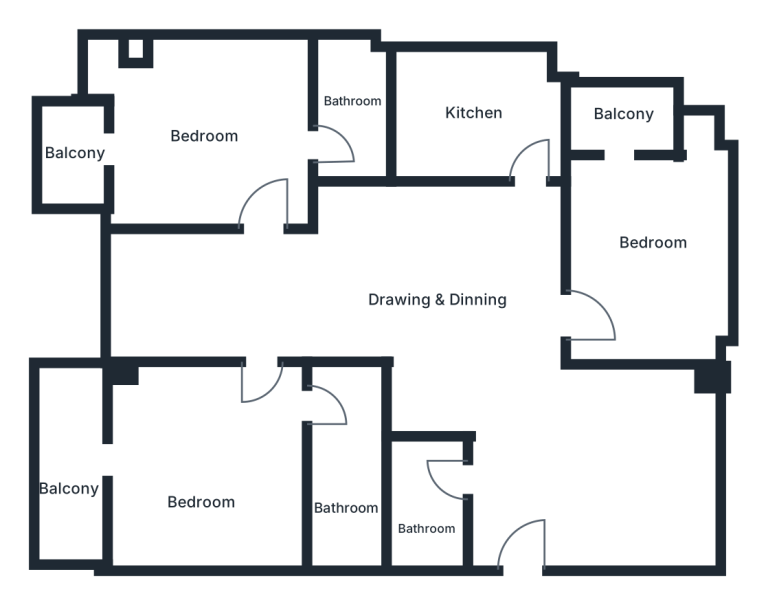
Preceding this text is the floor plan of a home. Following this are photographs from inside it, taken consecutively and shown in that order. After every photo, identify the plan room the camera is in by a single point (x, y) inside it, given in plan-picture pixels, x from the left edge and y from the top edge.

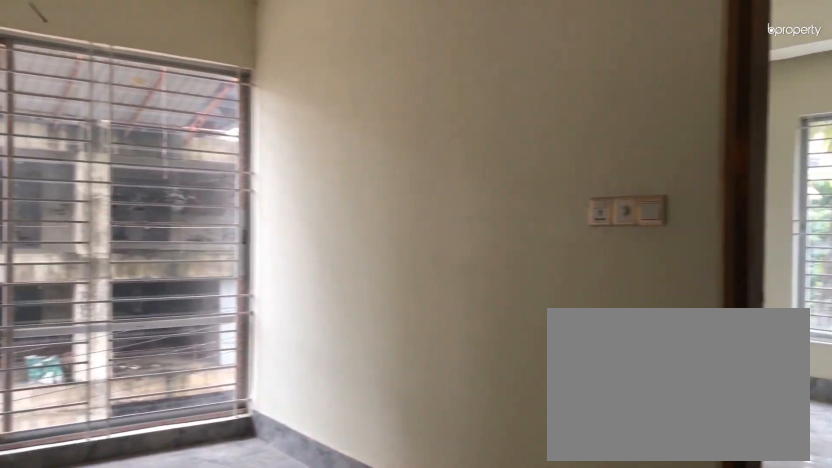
(438, 308)
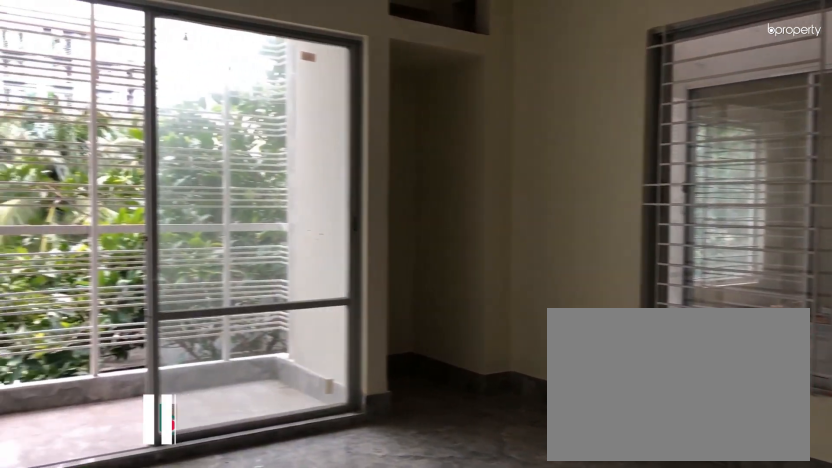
(644, 238)
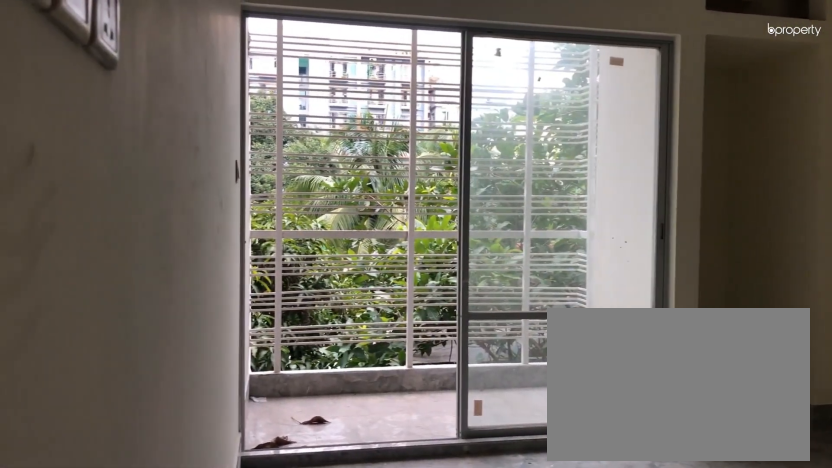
(644, 238)
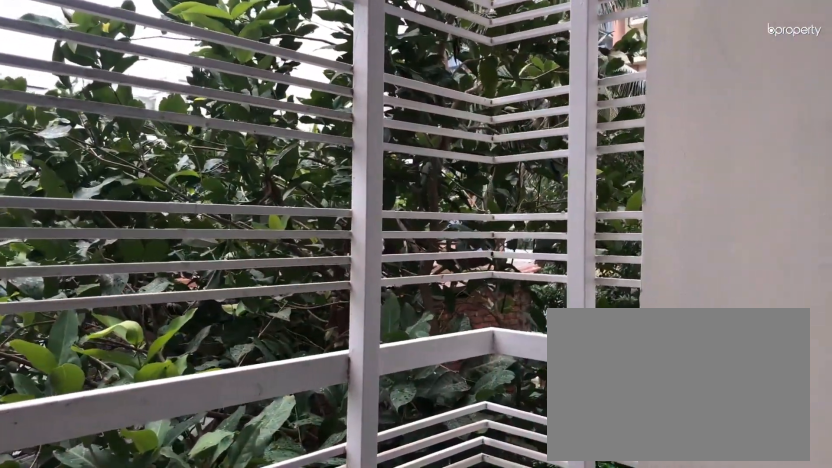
(622, 120)
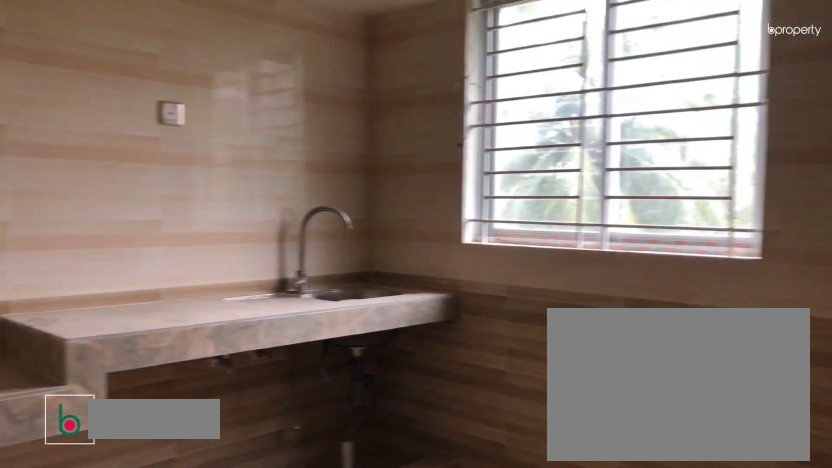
(472, 107)
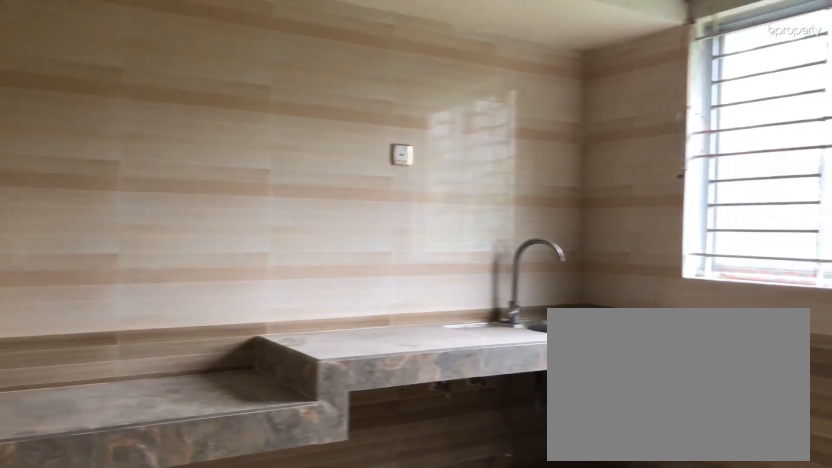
(472, 107)
